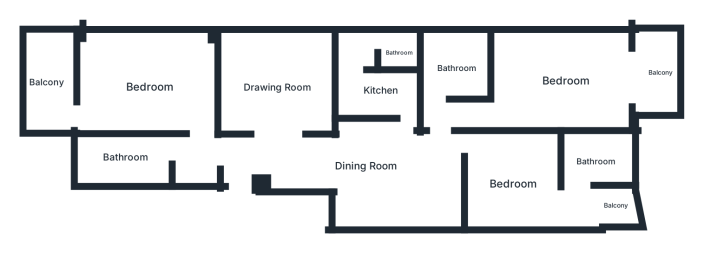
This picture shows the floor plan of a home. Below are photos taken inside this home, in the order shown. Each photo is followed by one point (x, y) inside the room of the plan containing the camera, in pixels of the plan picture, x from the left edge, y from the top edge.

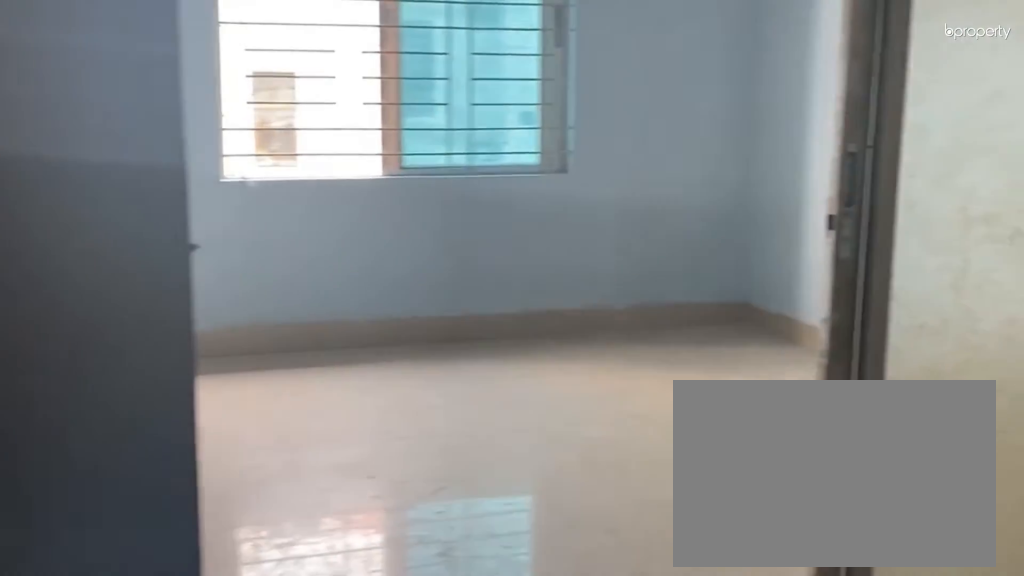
(263, 159)
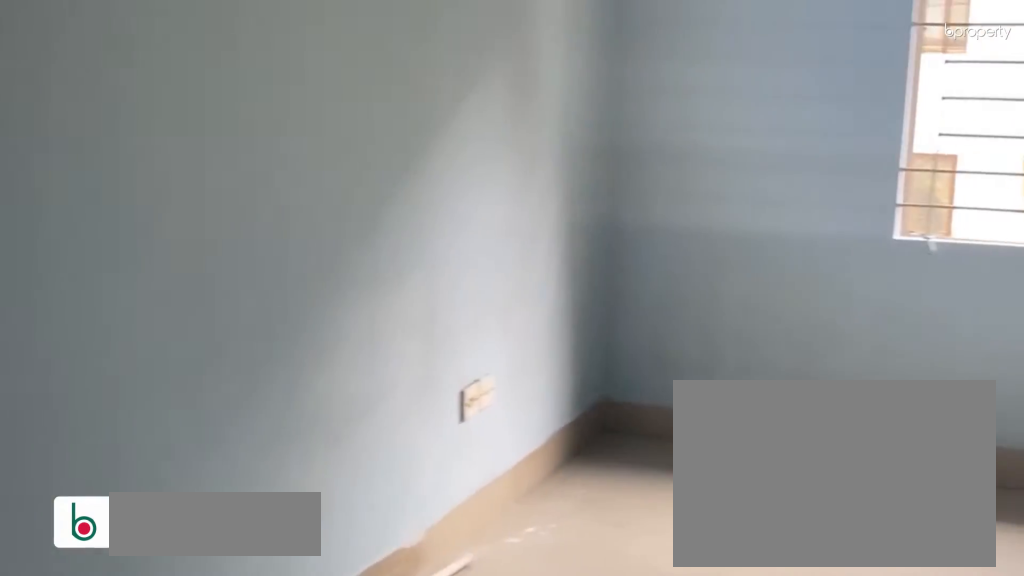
(278, 84)
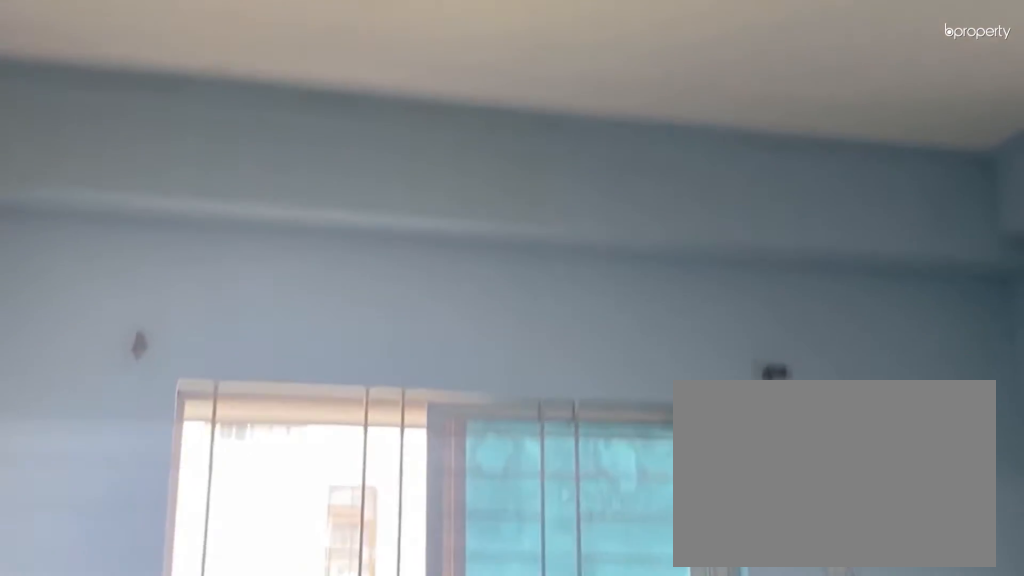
(278, 84)
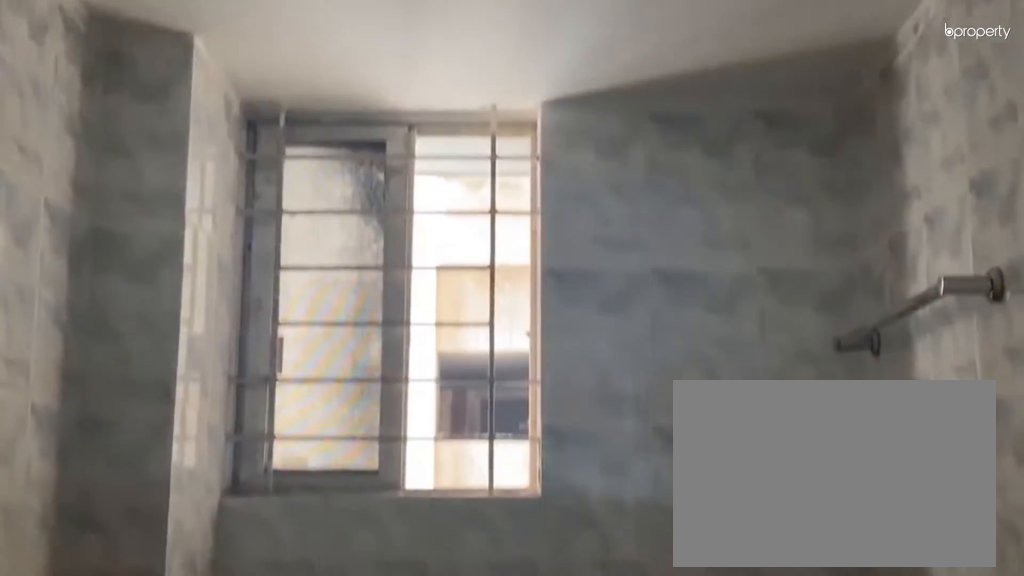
(125, 156)
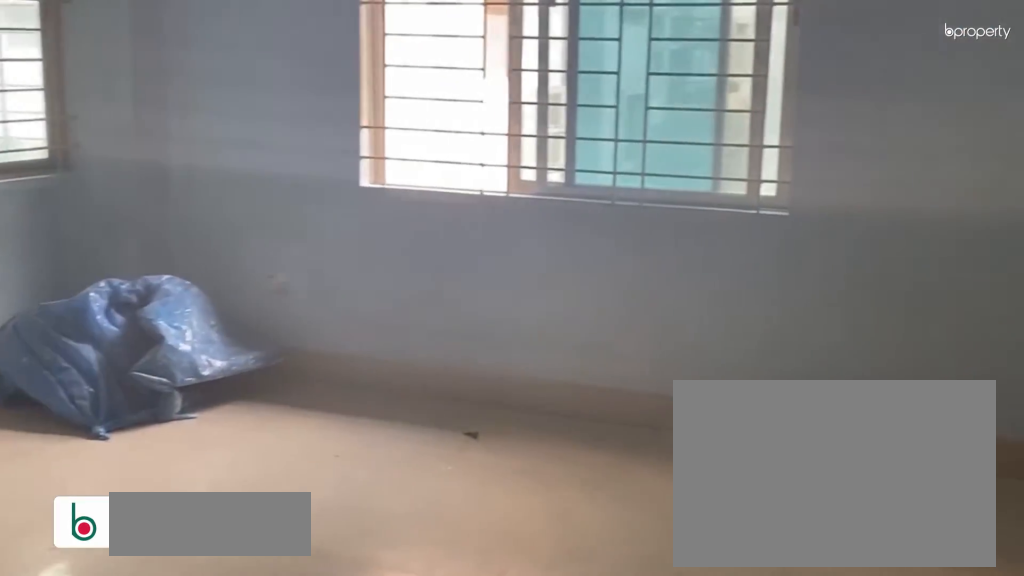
(149, 86)
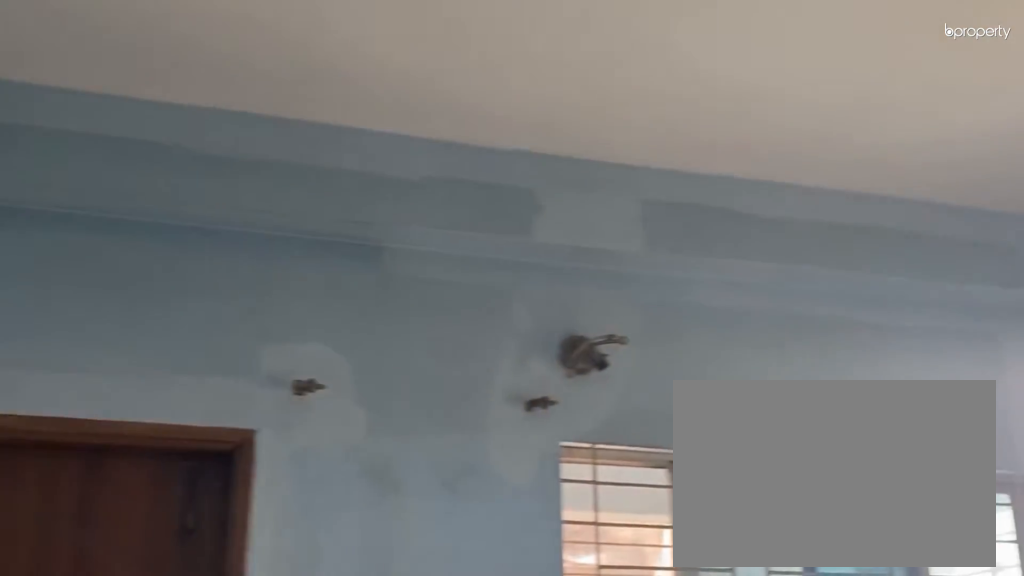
(149, 86)
